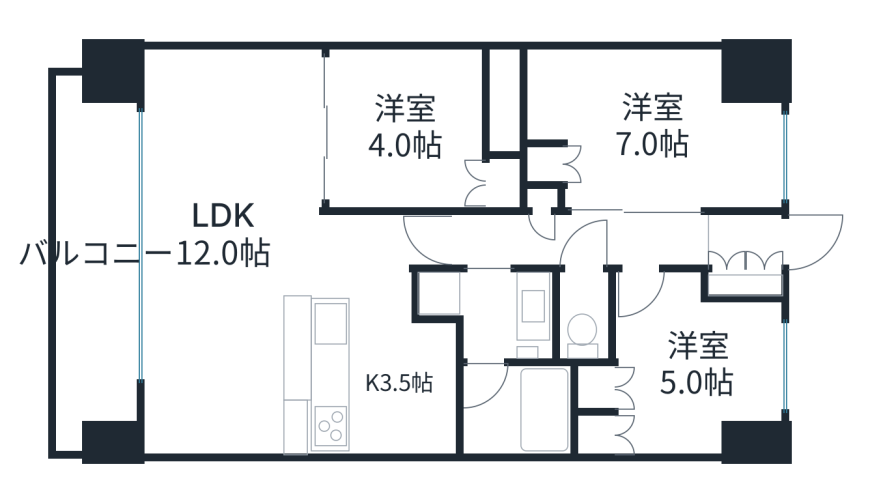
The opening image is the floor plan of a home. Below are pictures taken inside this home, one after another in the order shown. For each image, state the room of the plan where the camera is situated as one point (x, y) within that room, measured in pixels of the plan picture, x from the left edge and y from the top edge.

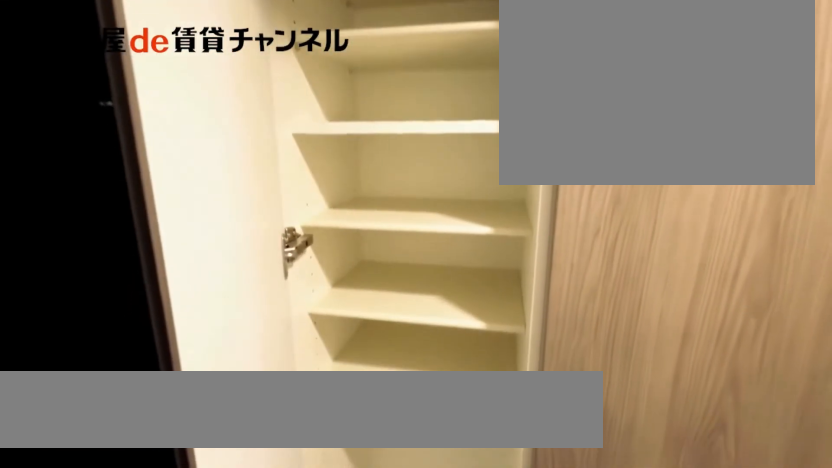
(746, 285)
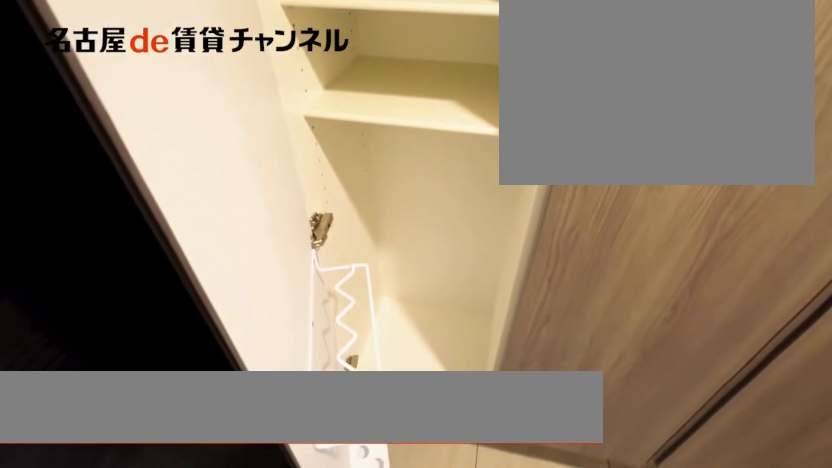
(746, 285)
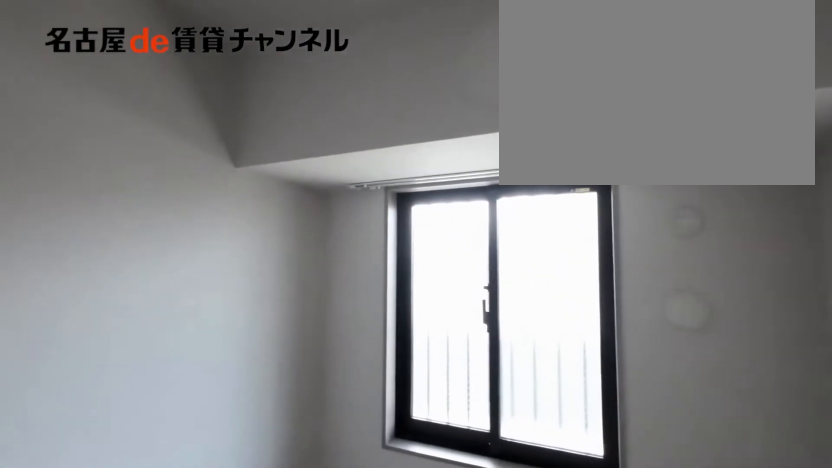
(697, 367)
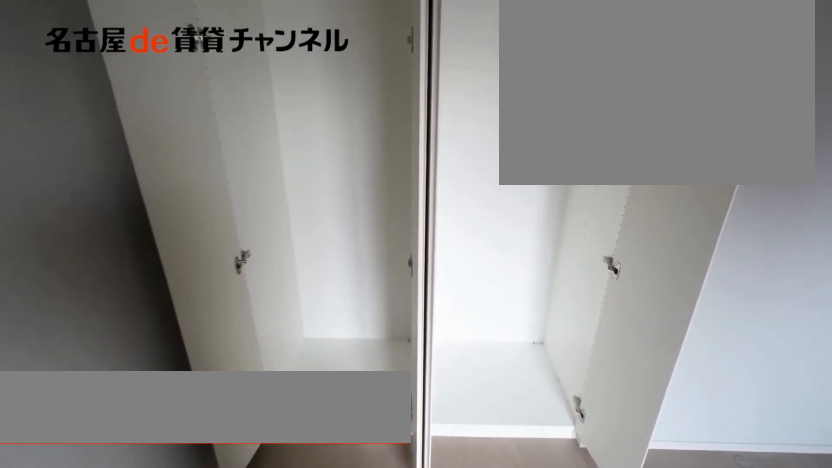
(595, 409)
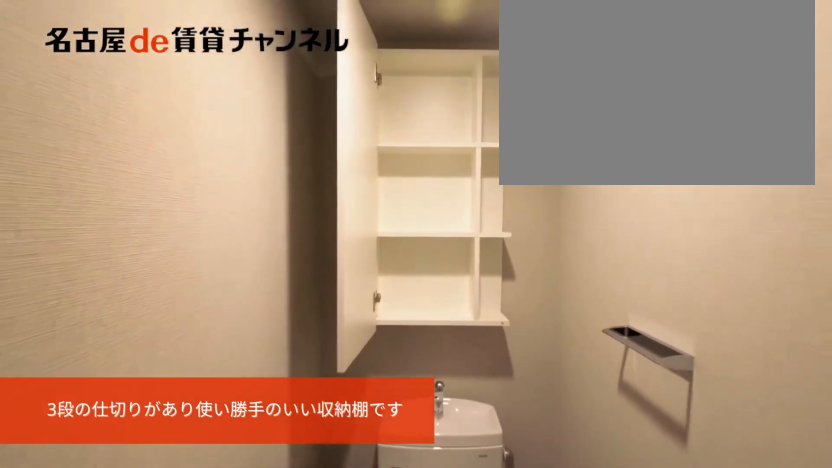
(586, 319)
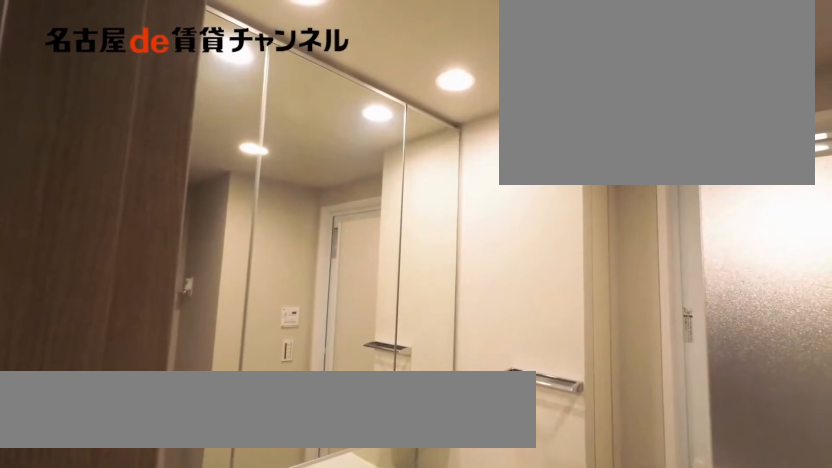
(492, 311)
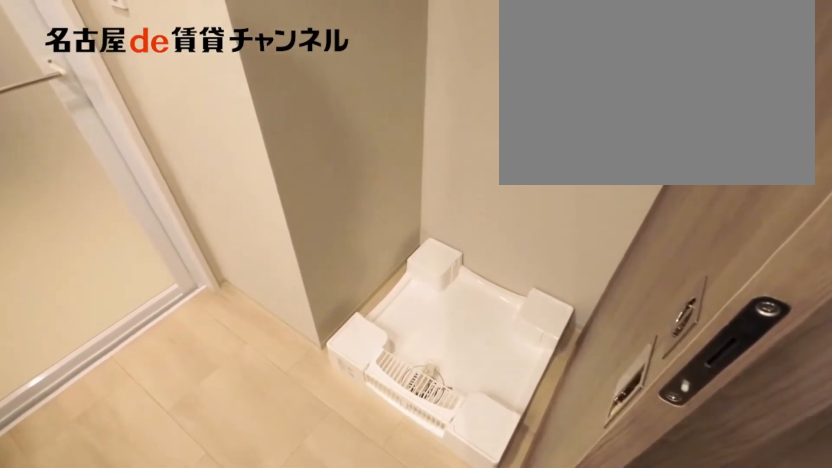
(492, 311)
